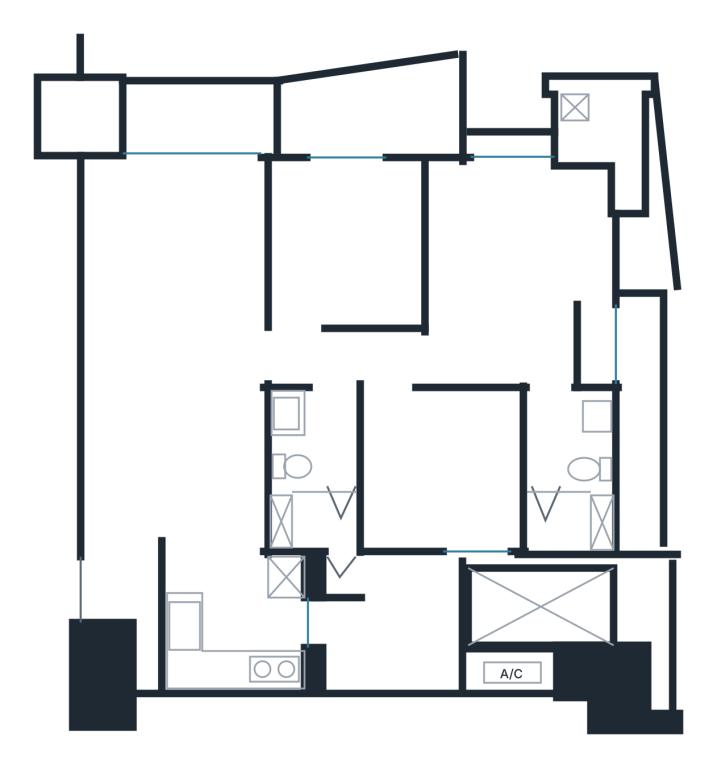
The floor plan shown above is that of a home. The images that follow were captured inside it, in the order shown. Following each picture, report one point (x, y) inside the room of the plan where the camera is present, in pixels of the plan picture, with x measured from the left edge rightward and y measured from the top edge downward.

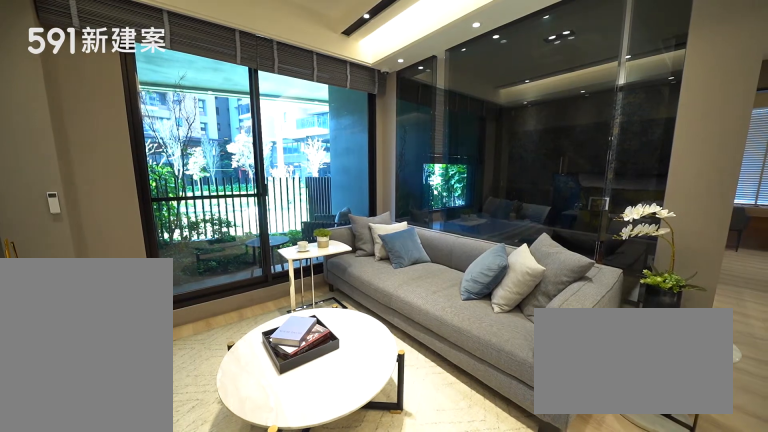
(179, 255)
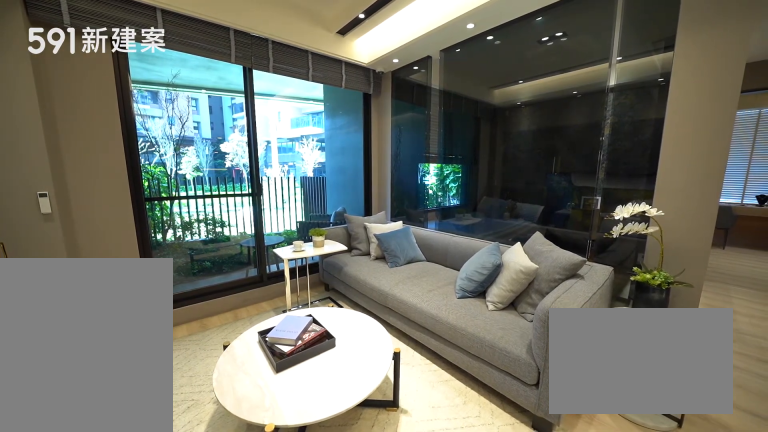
(179, 255)
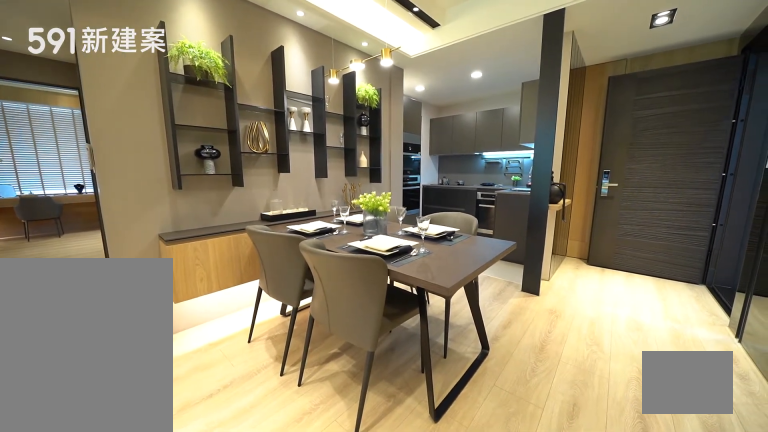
(177, 435)
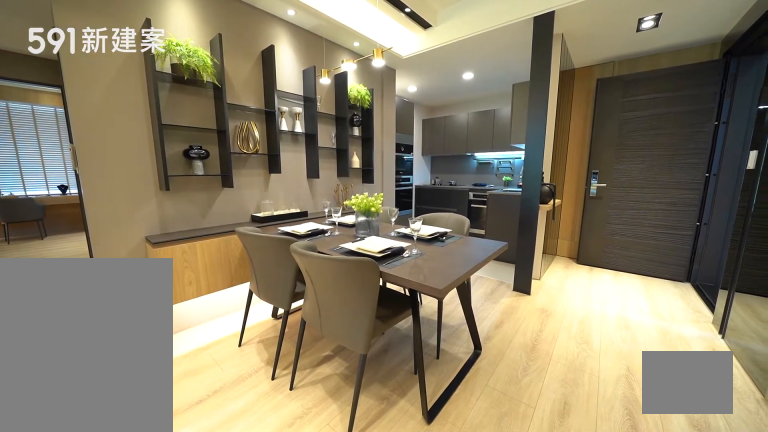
(177, 435)
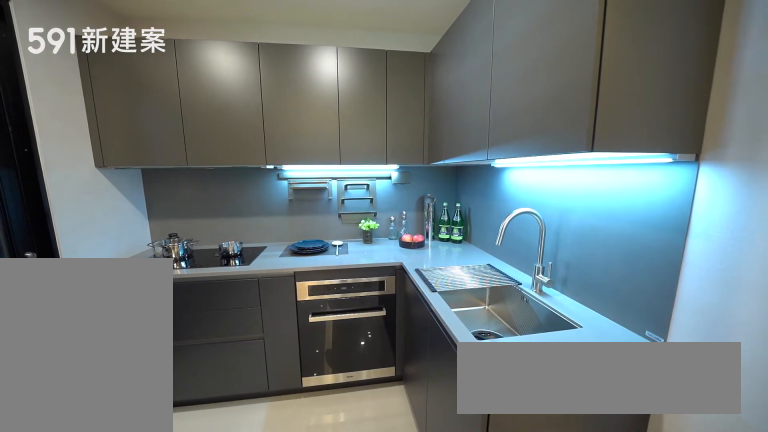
(234, 623)
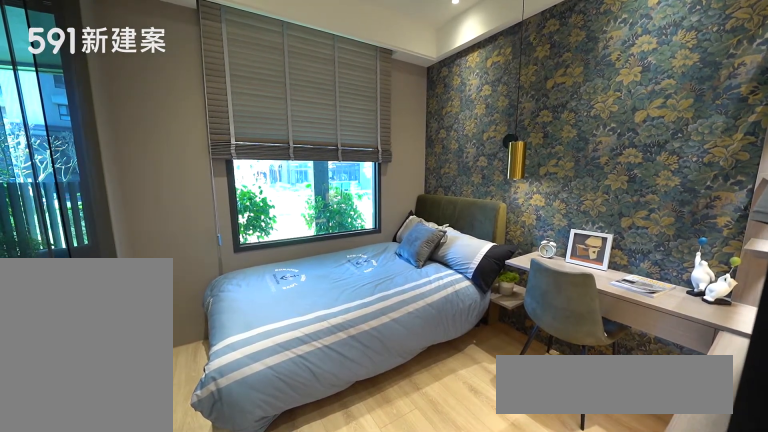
(348, 239)
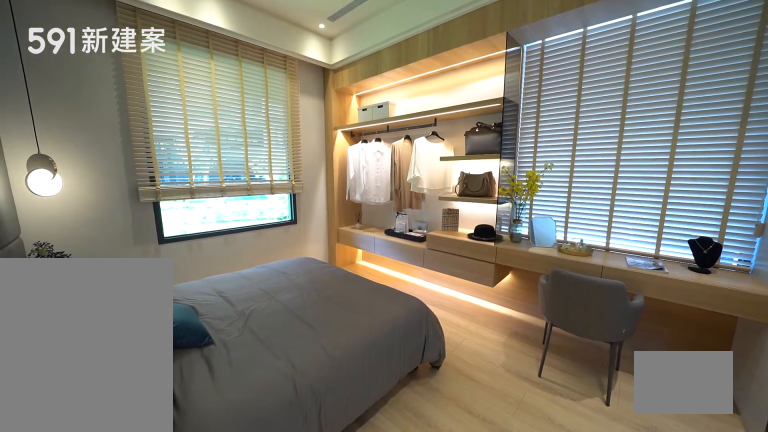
(525, 271)
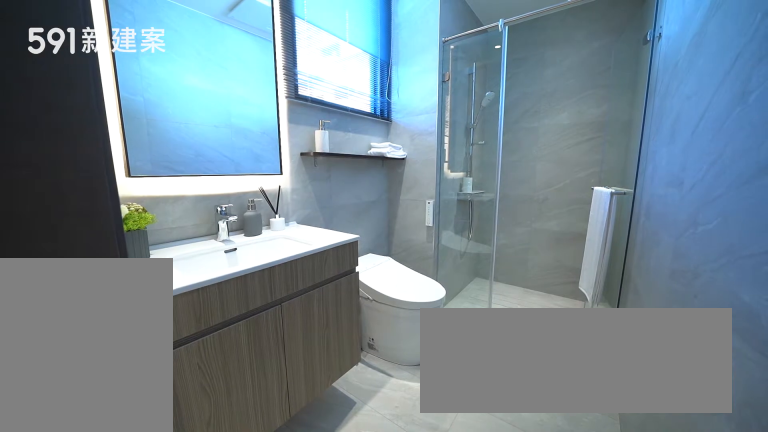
(570, 481)
